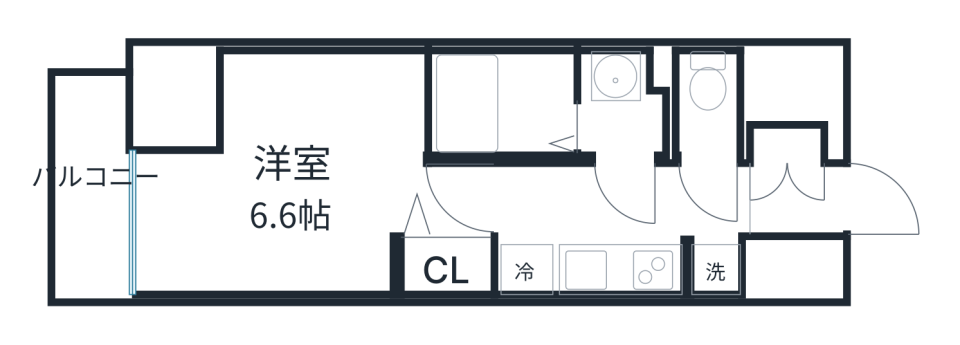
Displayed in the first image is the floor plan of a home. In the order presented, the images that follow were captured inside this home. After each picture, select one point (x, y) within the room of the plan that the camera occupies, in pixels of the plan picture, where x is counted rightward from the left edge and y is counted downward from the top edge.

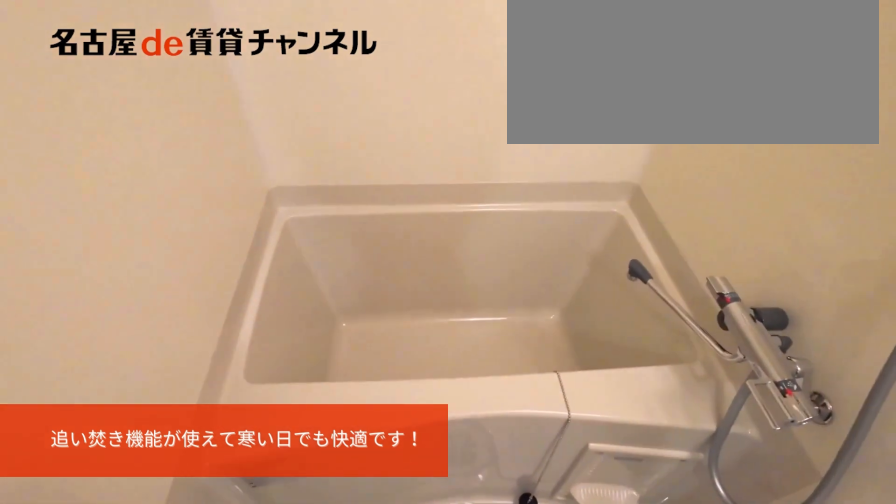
(502, 104)
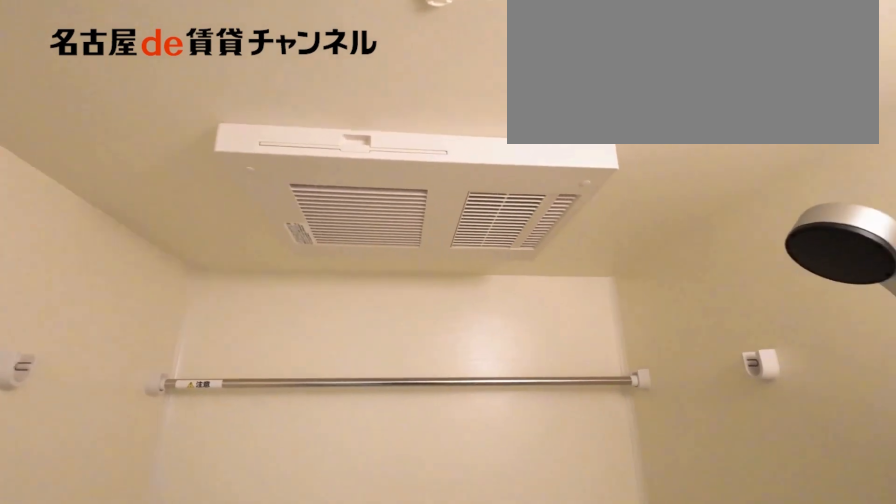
(502, 104)
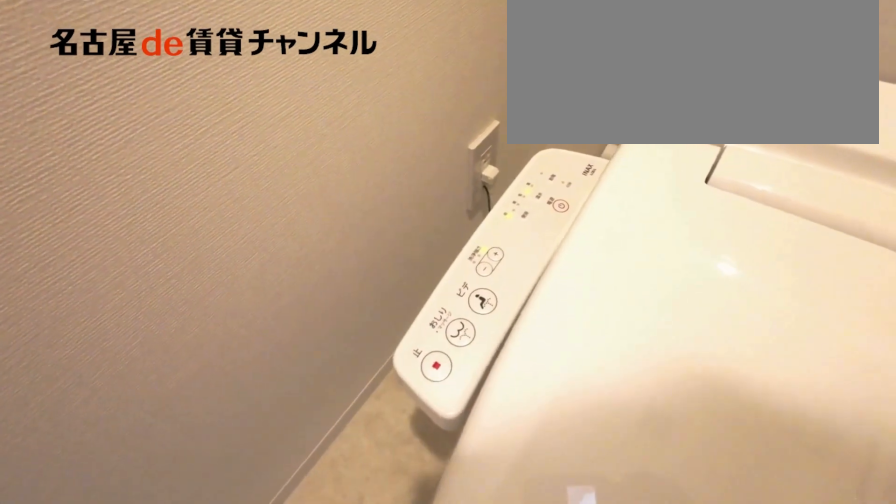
(704, 104)
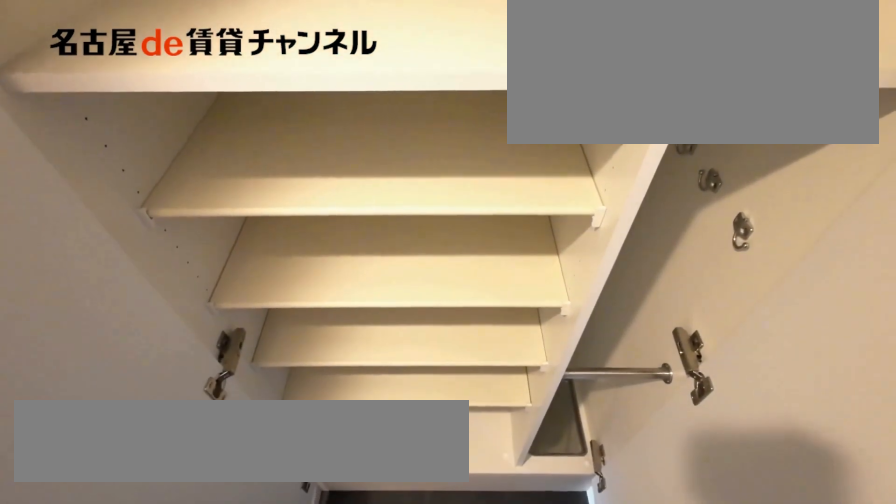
(794, 142)
